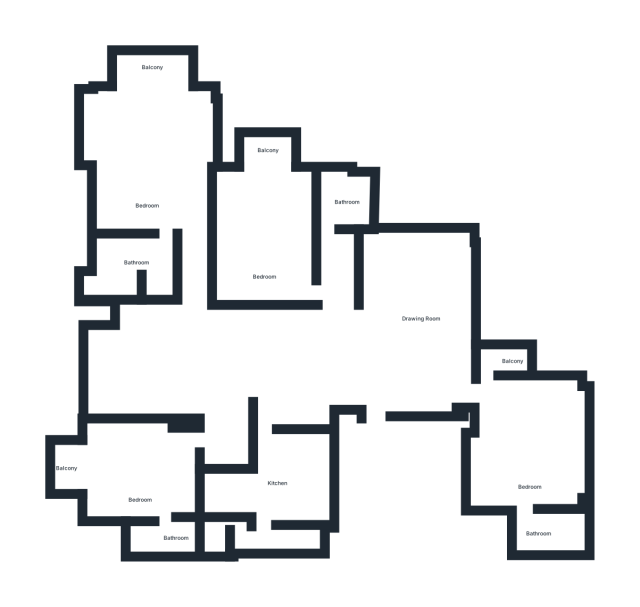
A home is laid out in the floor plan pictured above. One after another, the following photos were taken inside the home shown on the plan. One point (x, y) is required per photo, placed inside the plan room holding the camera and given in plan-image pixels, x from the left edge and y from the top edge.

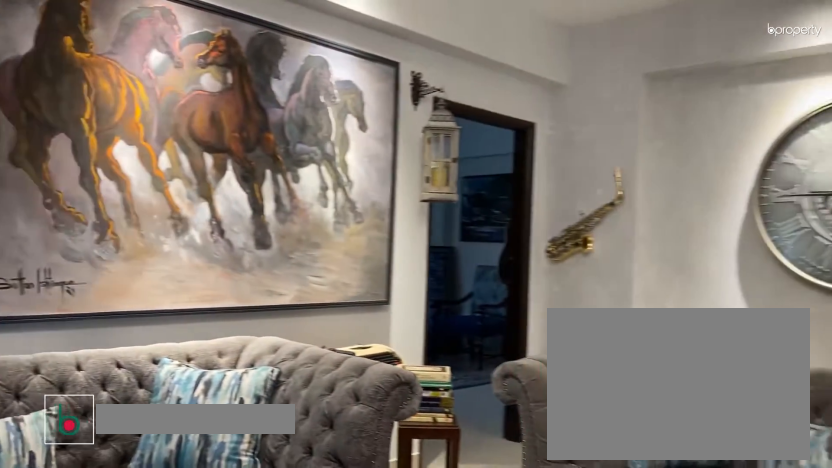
(422, 315)
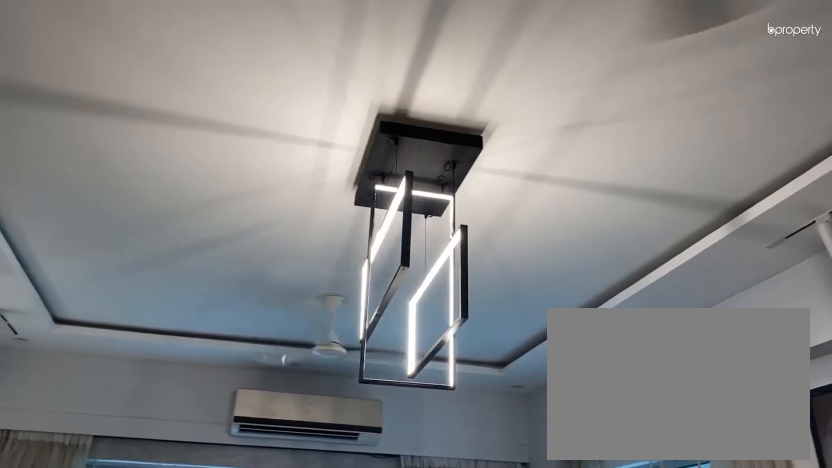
(422, 315)
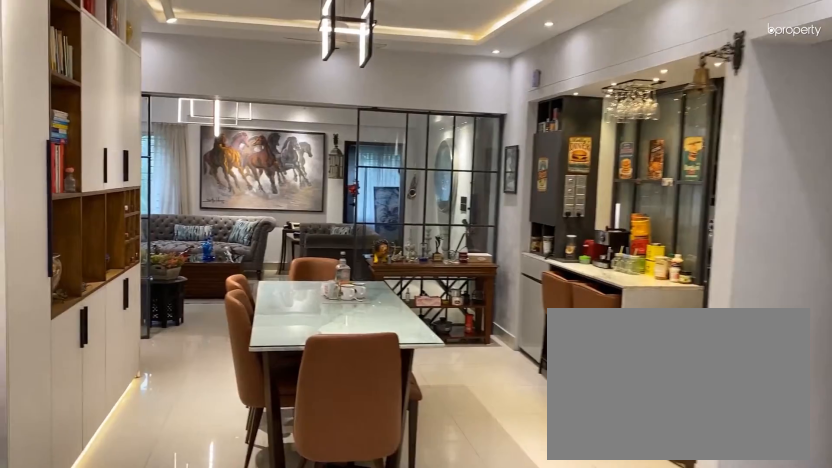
(224, 347)
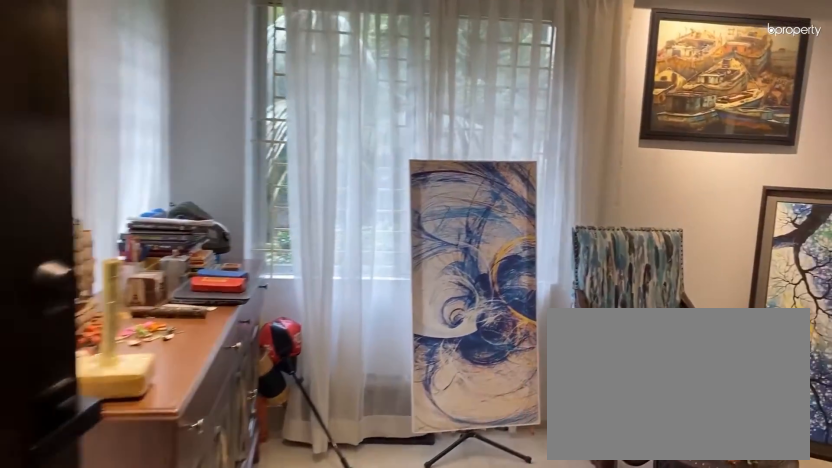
(528, 449)
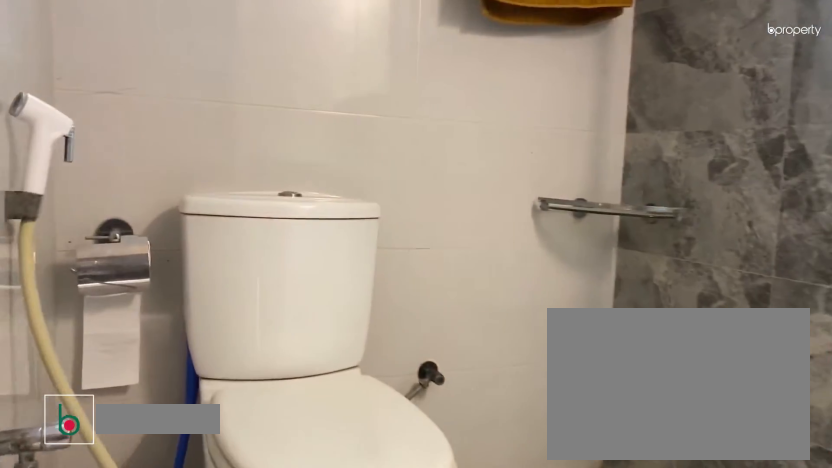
(560, 532)
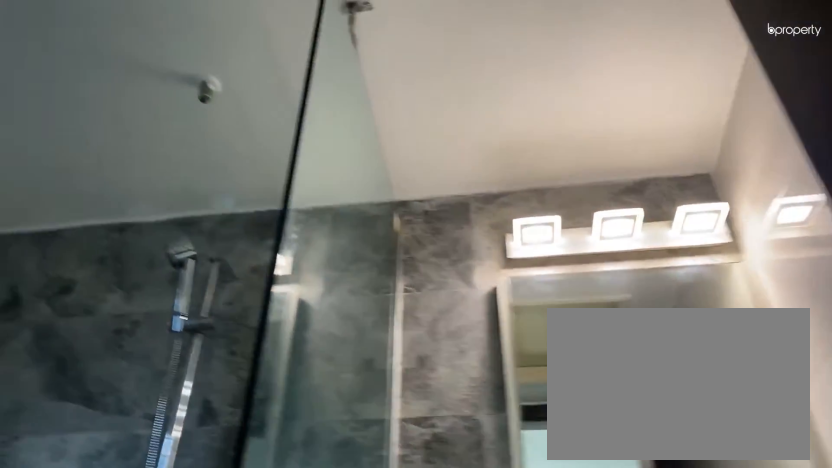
(560, 532)
